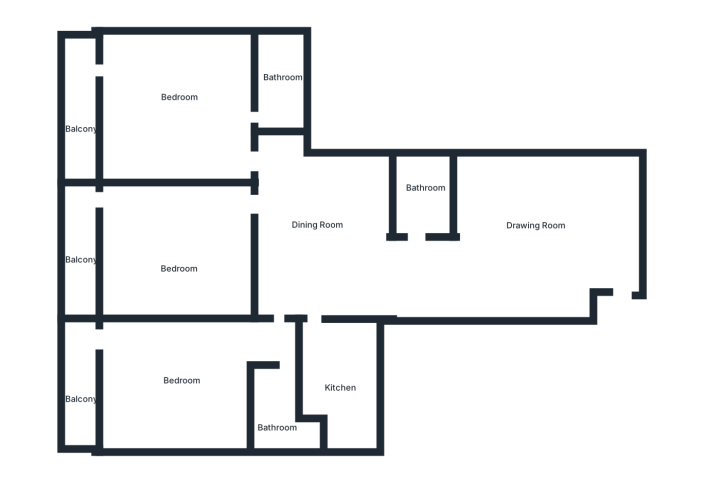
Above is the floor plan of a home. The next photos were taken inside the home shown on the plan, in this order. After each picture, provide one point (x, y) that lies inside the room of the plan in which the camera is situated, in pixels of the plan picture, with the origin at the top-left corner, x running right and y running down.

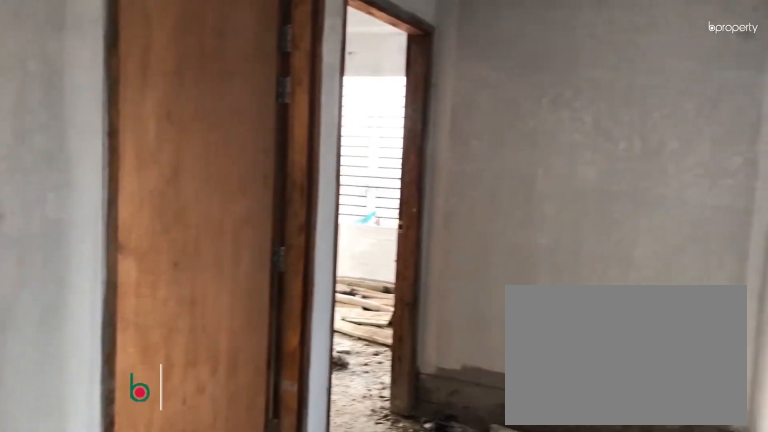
(306, 225)
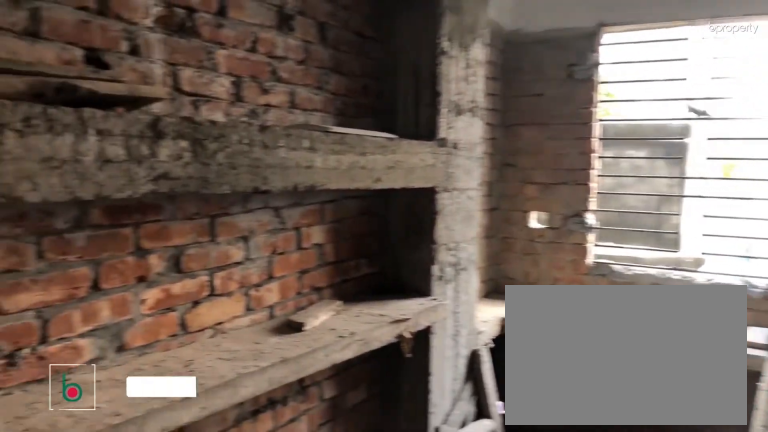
(337, 373)
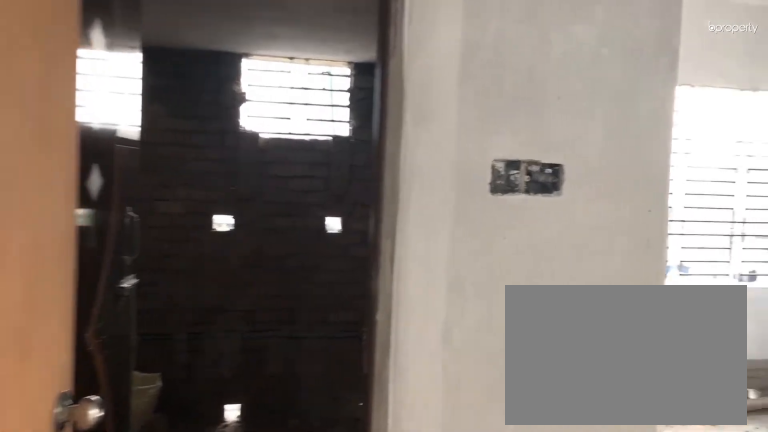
(269, 338)
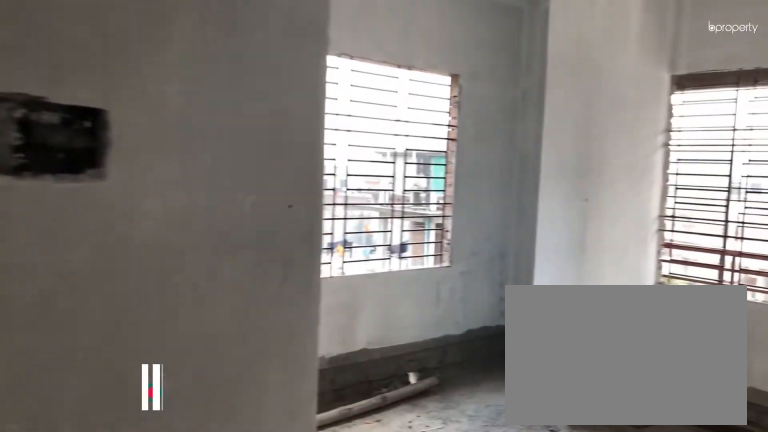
(176, 376)
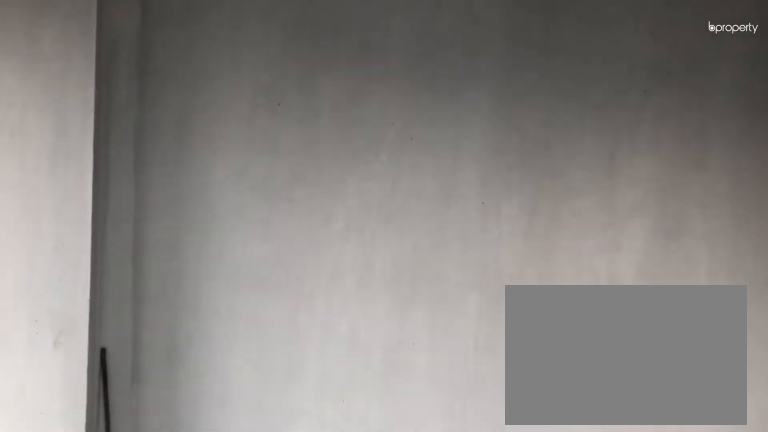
(176, 376)
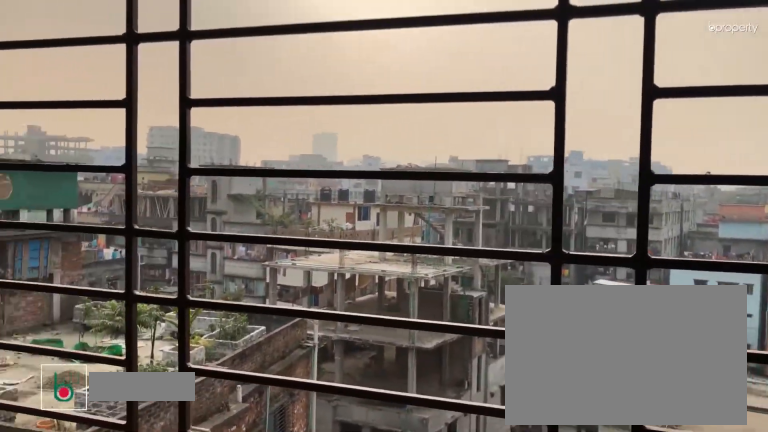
(76, 389)
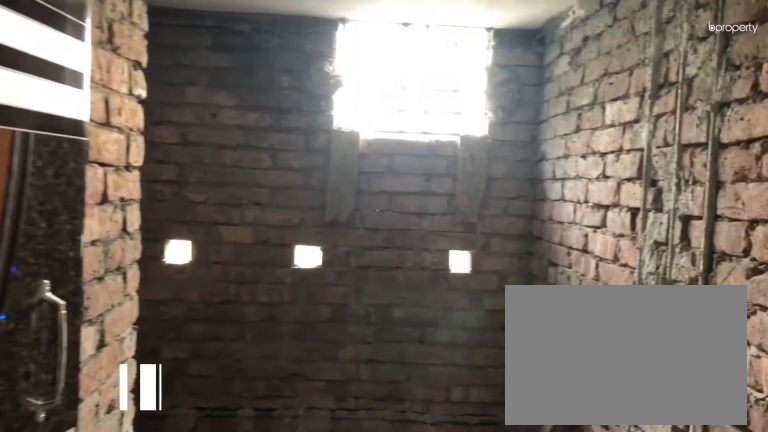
(278, 404)
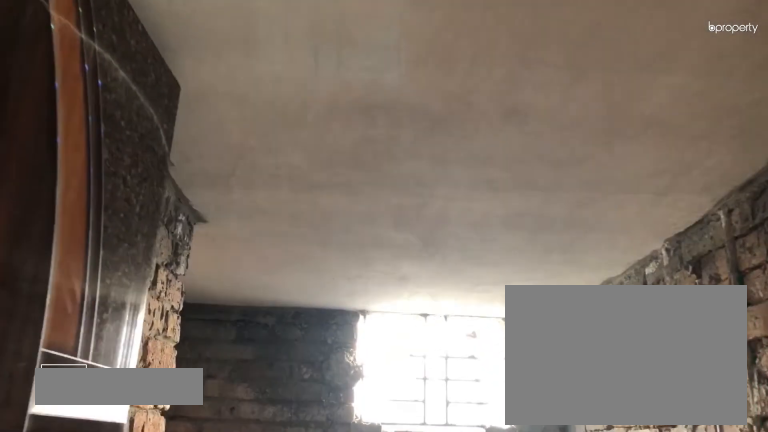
(278, 404)
